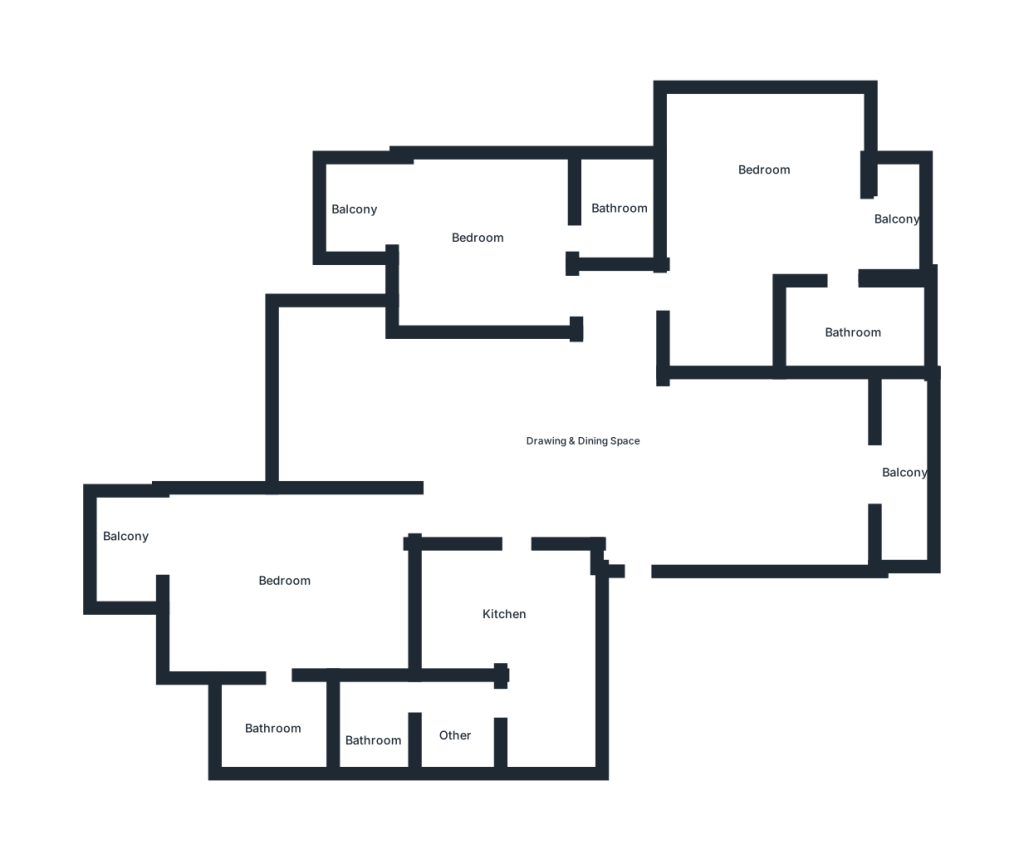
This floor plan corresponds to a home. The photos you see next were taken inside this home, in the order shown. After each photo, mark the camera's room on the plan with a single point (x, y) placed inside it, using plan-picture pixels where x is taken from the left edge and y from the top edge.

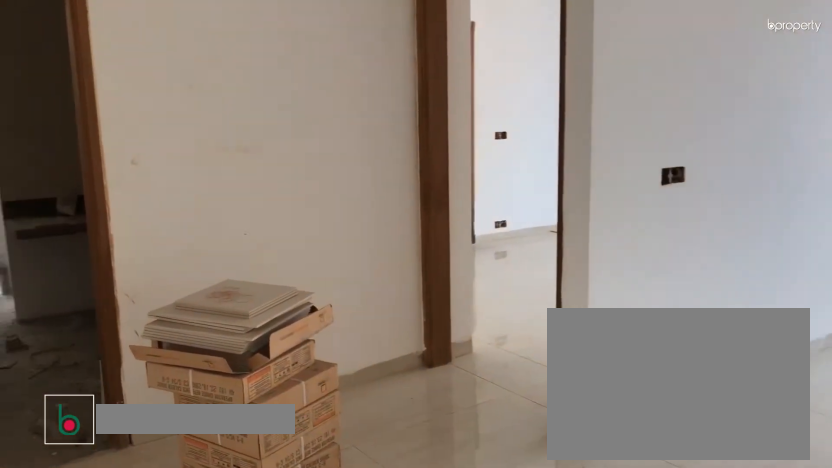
(483, 430)
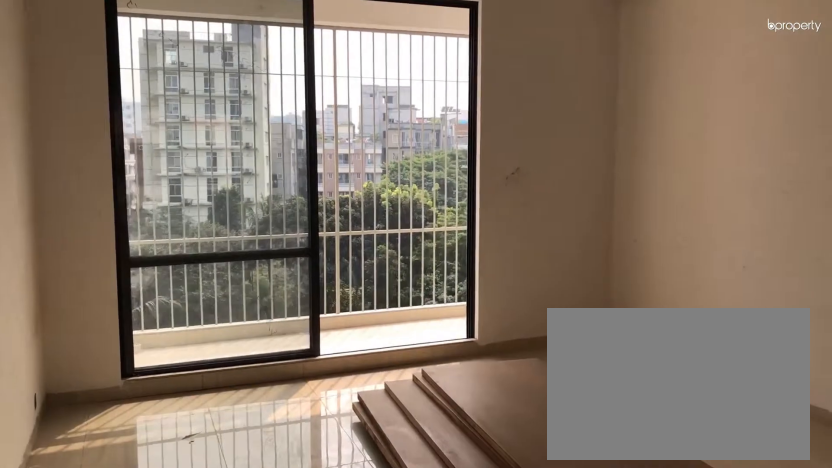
(774, 466)
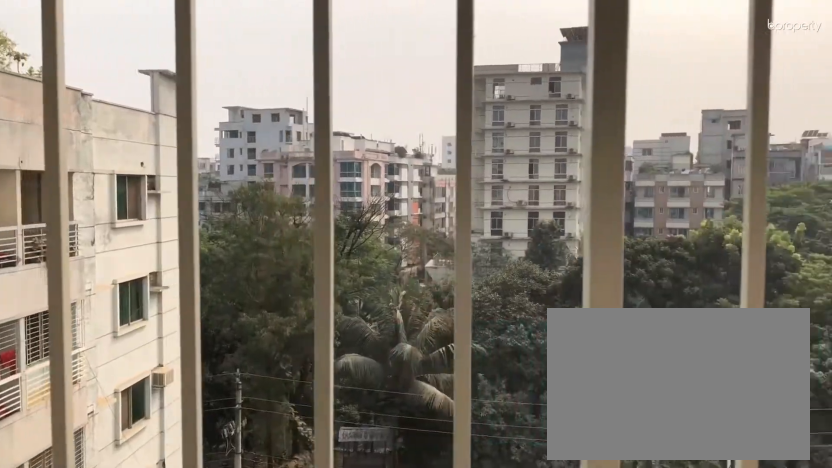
(903, 493)
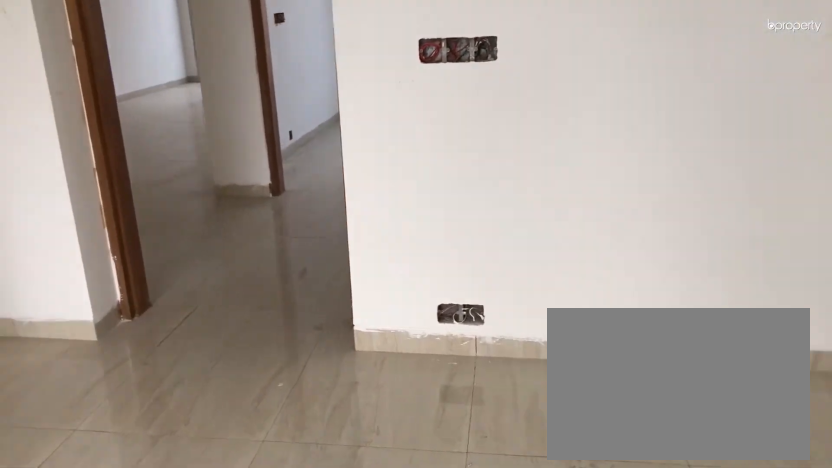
(753, 197)
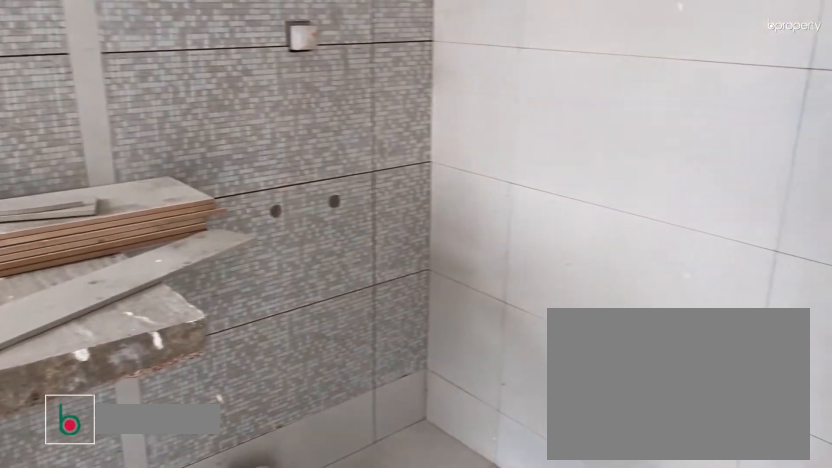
(867, 332)
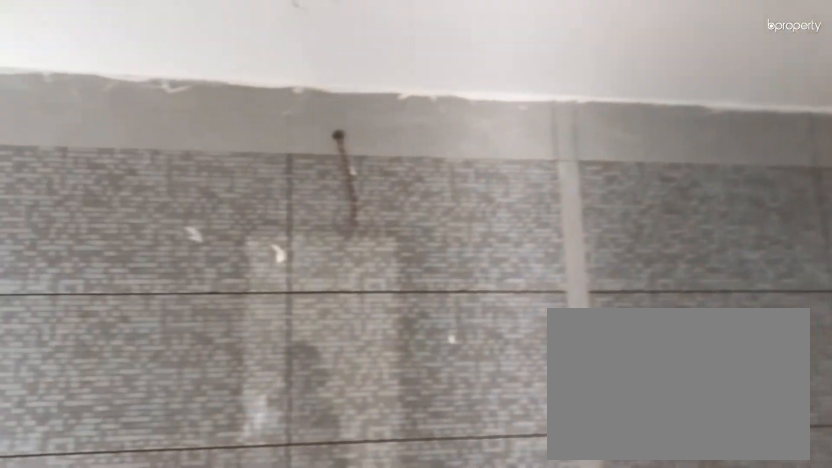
(867, 332)
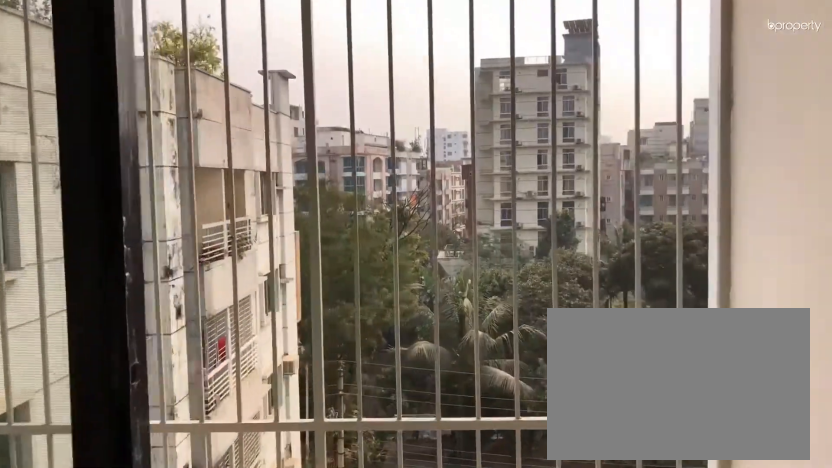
(839, 222)
